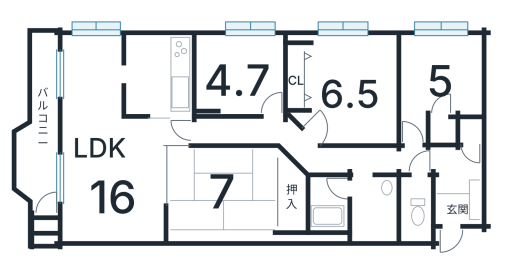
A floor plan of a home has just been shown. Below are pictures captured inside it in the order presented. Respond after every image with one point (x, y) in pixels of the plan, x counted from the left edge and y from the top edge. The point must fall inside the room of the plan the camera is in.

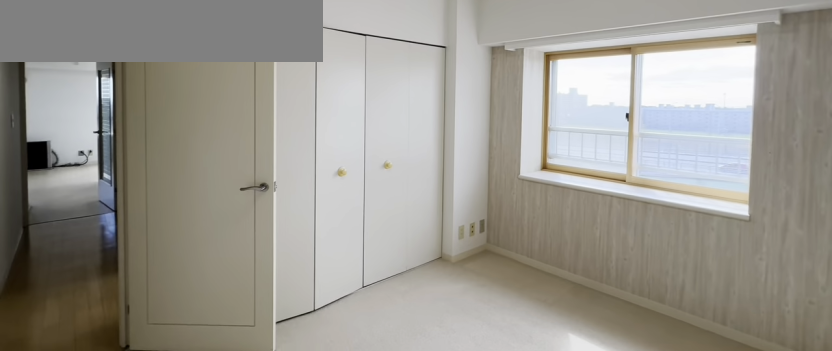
(348, 91)
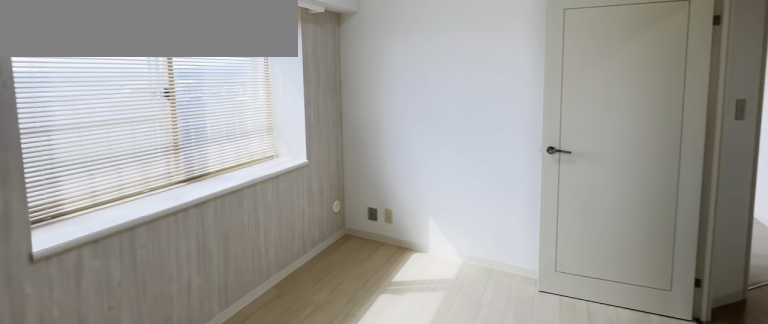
(238, 83)
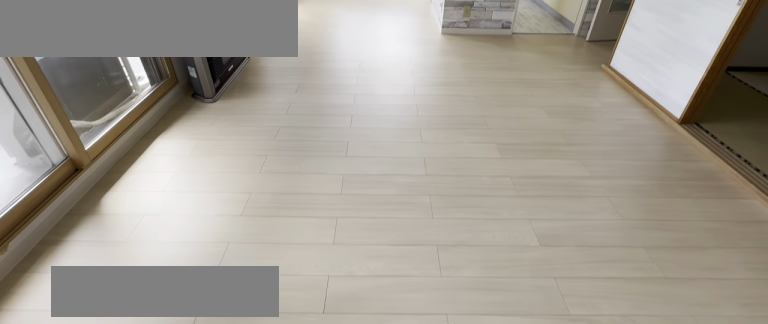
(114, 174)
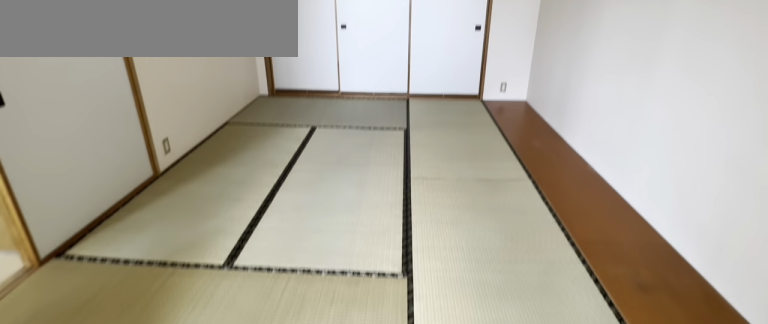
(225, 194)
